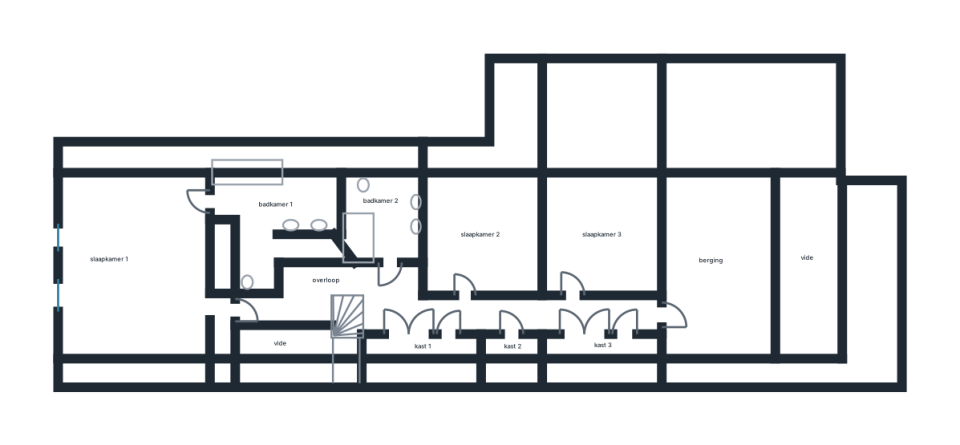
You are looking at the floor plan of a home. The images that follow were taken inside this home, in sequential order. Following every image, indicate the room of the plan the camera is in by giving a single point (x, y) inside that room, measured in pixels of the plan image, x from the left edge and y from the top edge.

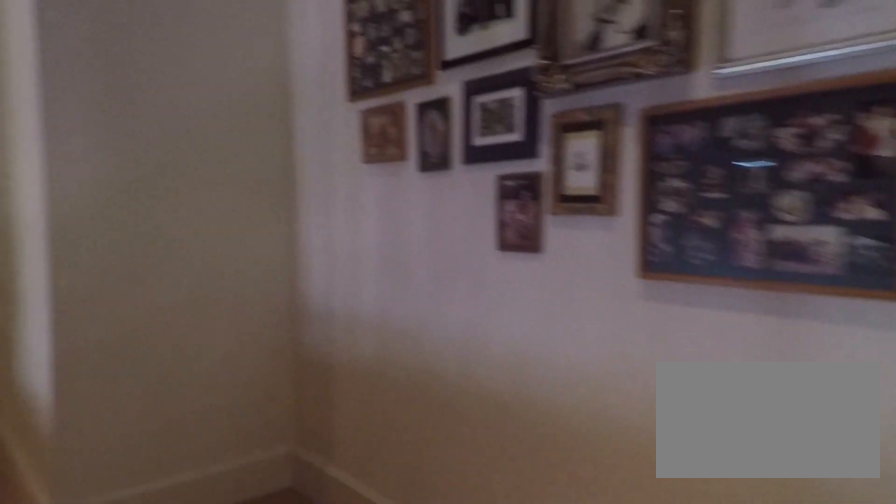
(428, 304)
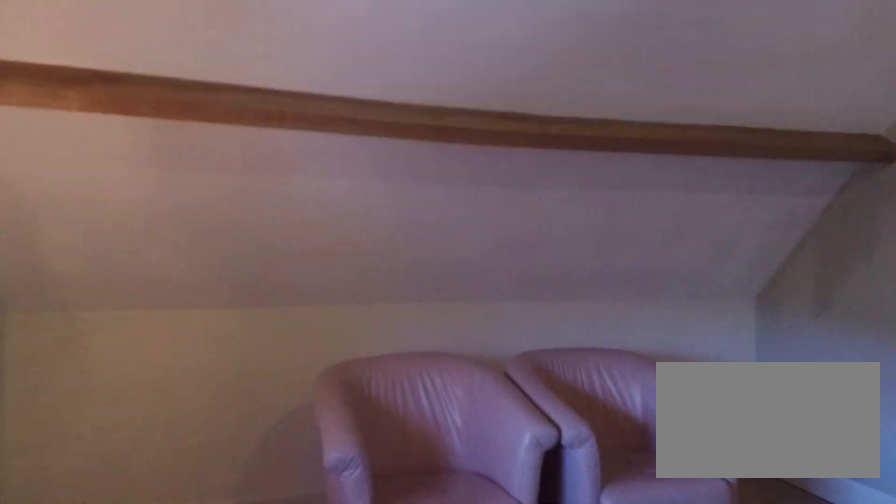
(142, 268)
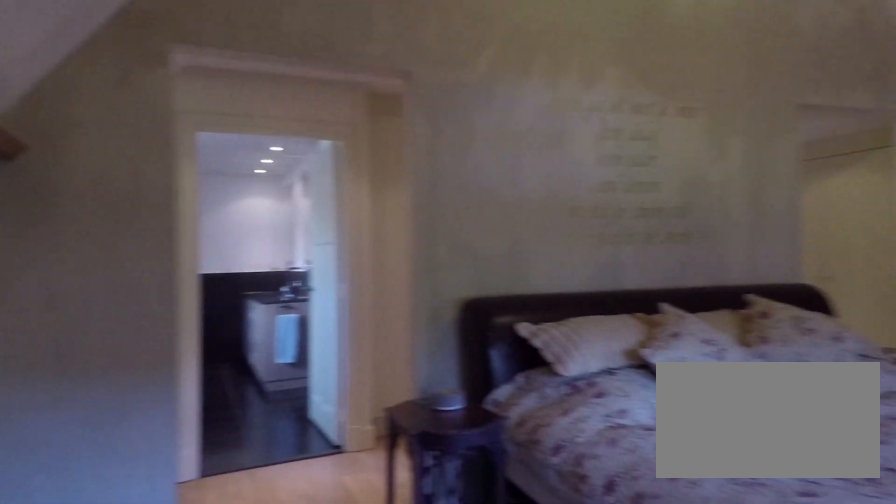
(142, 268)
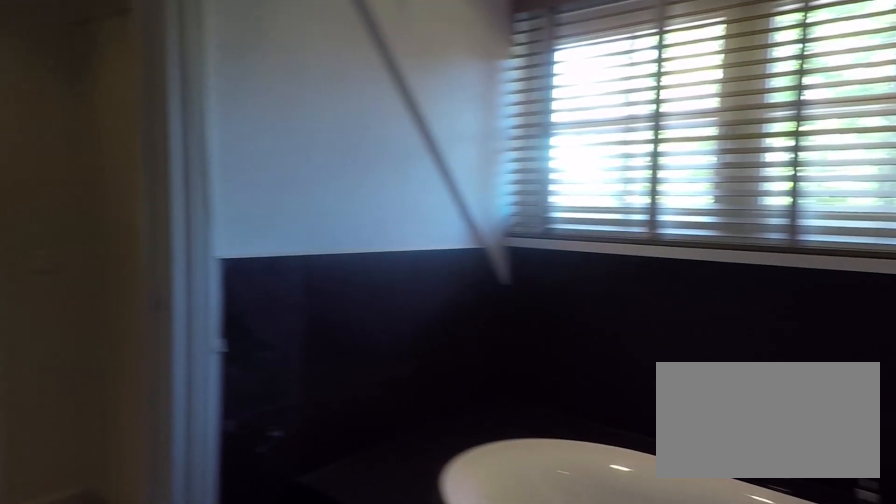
(277, 214)
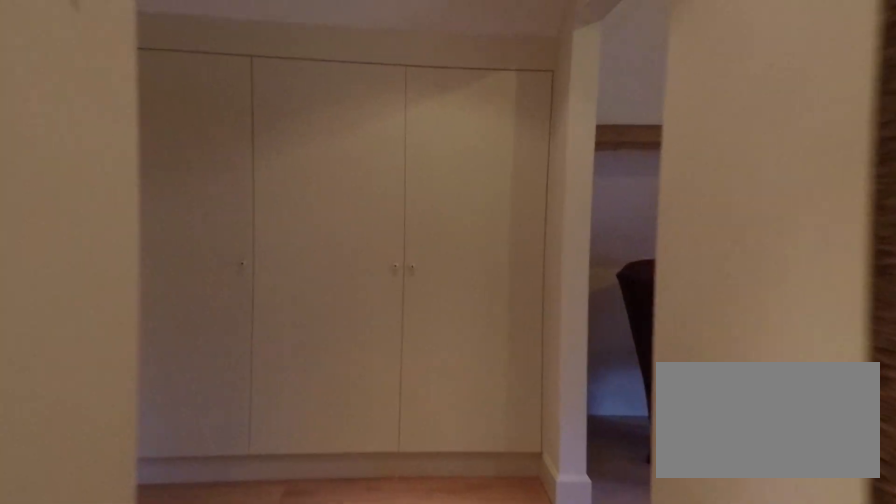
(142, 268)
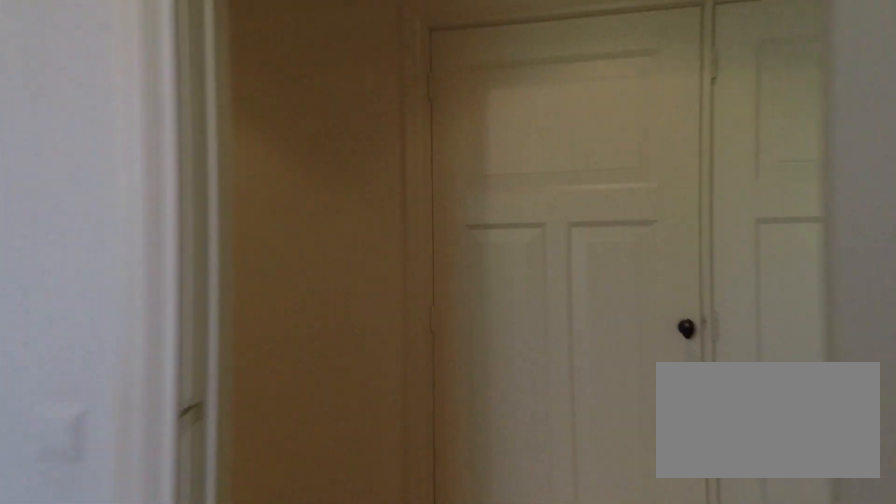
(429, 304)
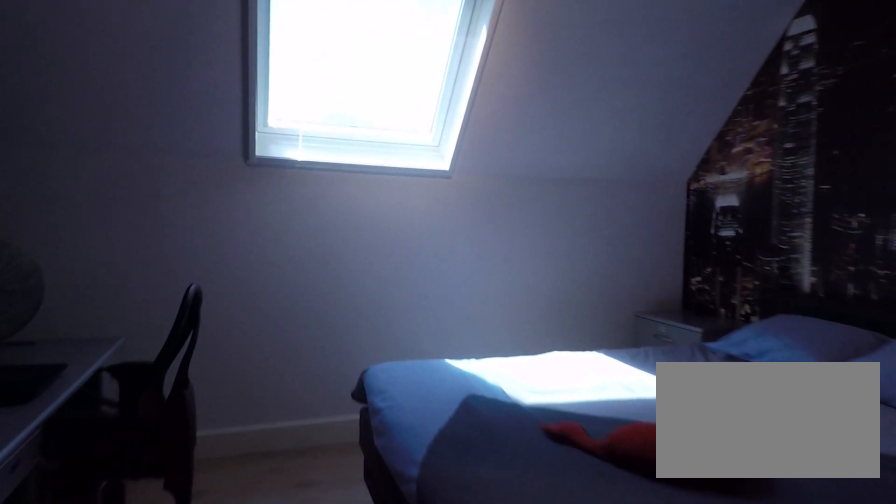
(602, 233)
